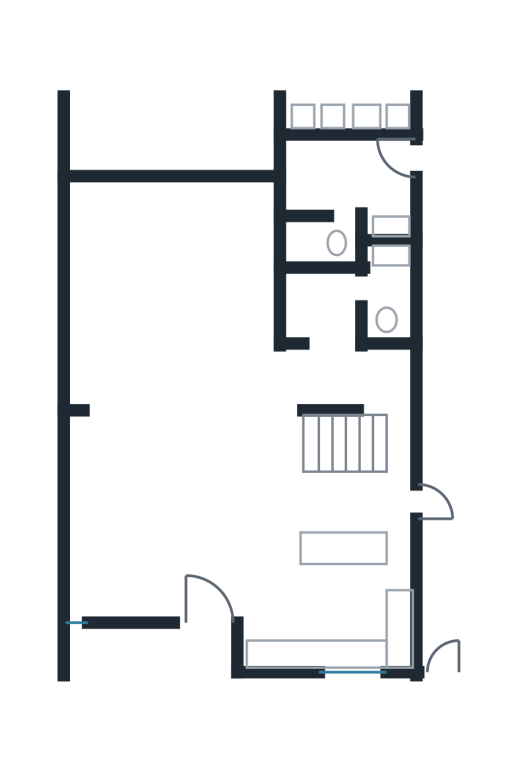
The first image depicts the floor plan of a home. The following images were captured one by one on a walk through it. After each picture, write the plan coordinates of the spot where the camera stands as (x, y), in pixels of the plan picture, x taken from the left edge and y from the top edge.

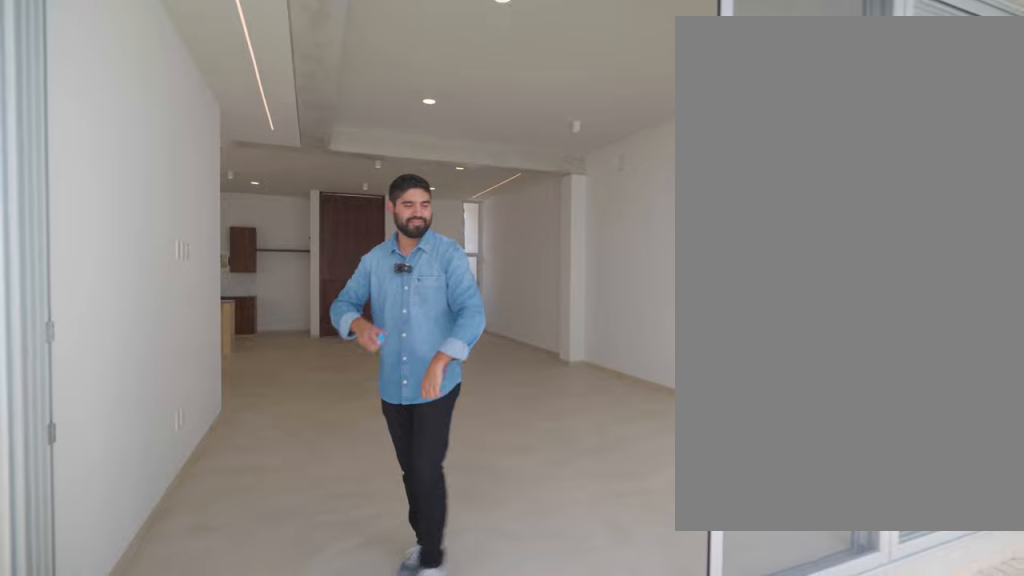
(181, 214)
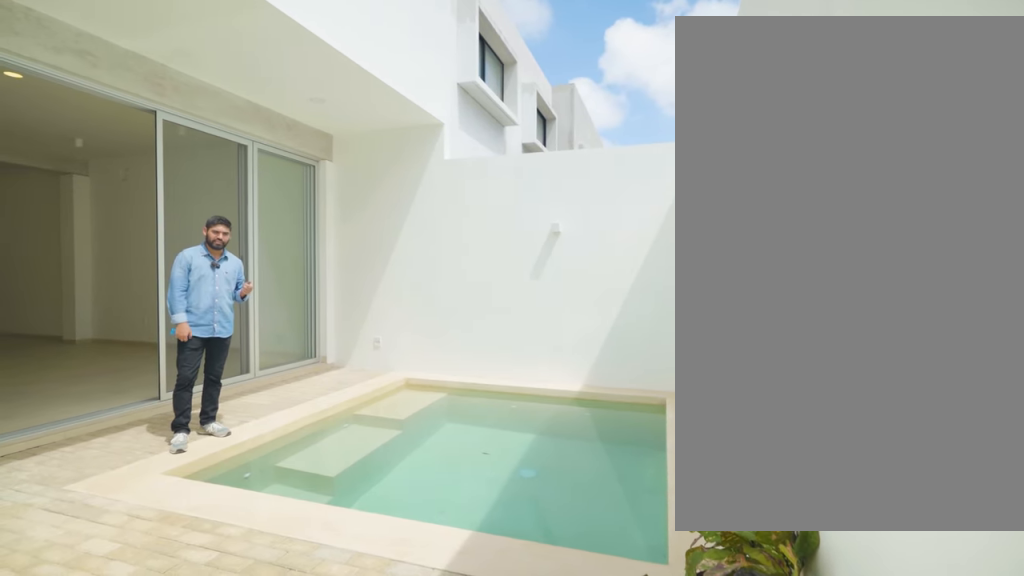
(271, 76)
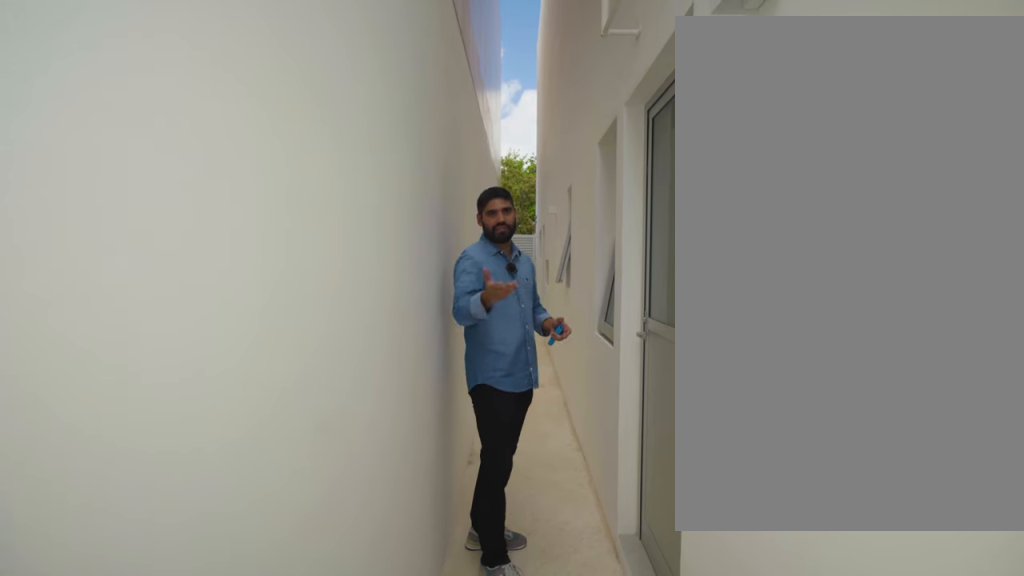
(436, 150)
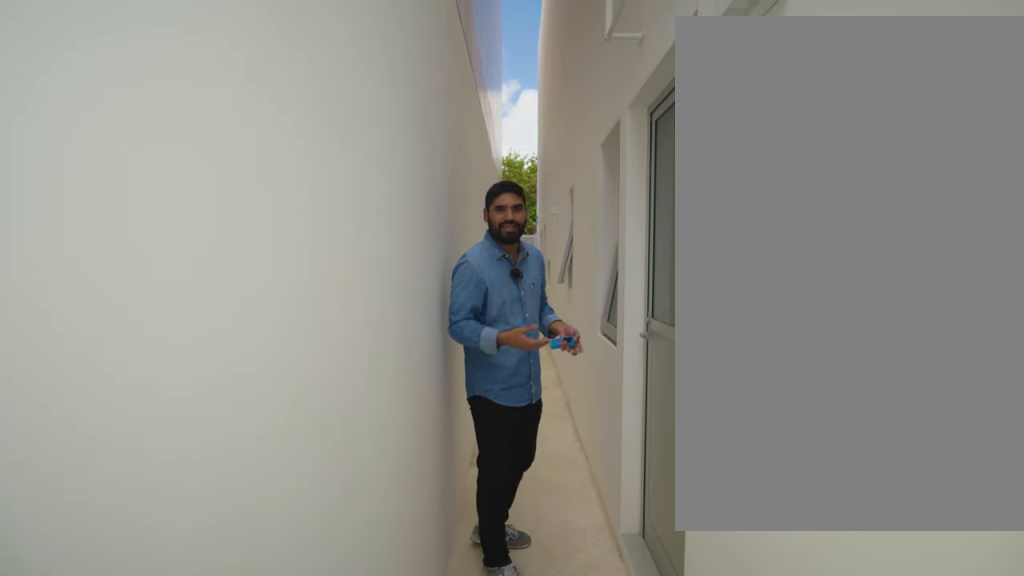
(436, 152)
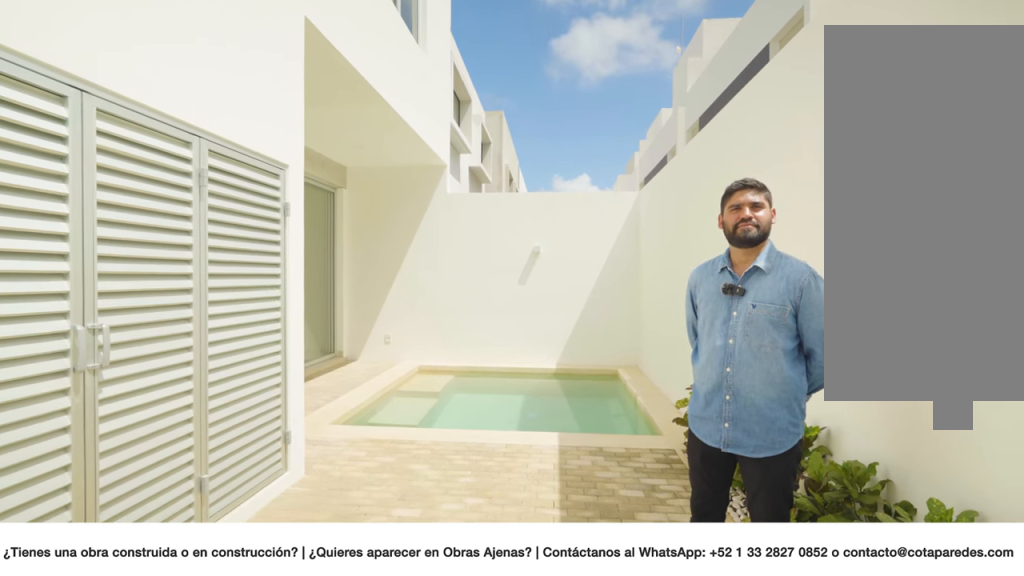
(441, 82)
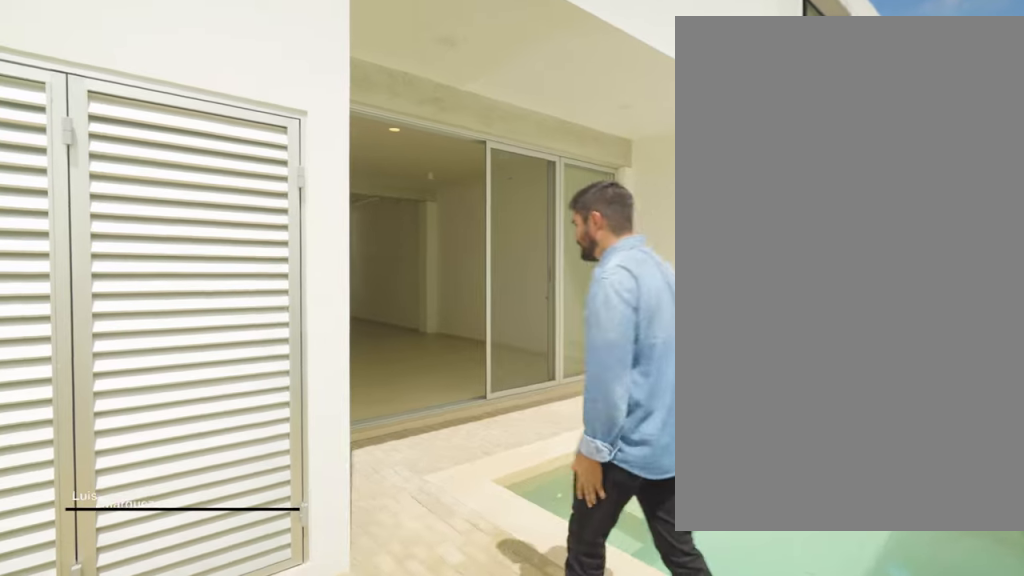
(421, 62)
